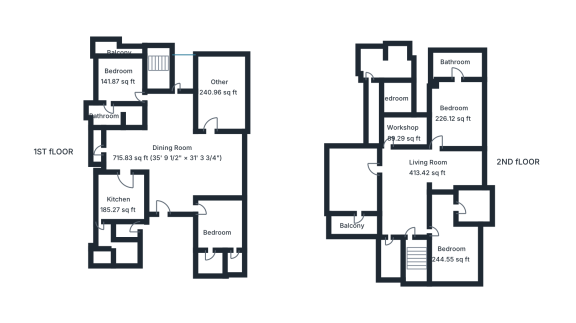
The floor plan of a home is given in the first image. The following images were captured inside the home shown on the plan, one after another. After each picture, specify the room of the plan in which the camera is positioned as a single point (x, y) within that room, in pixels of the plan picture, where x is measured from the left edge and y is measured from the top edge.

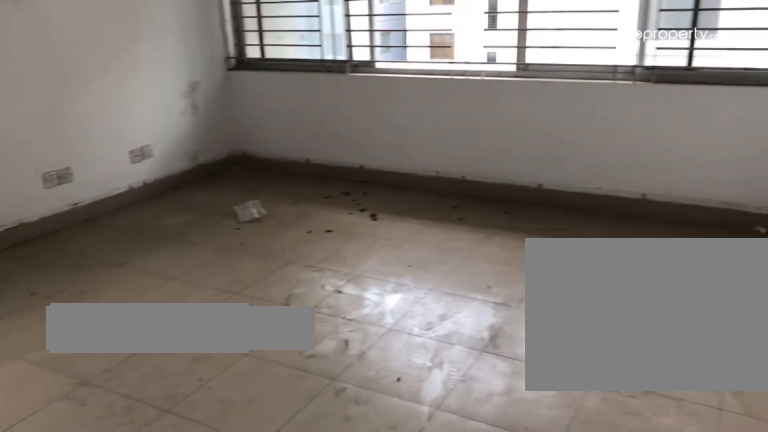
(458, 251)
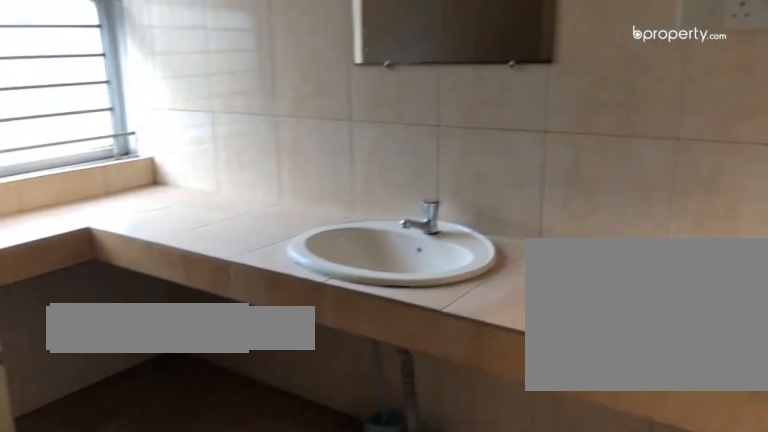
(475, 211)
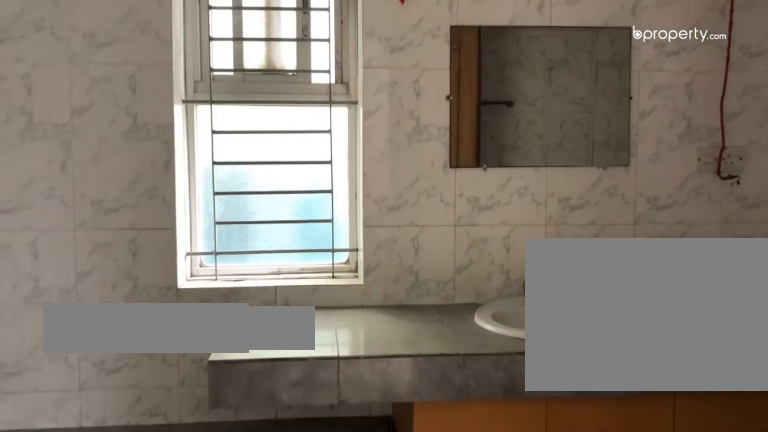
(461, 70)
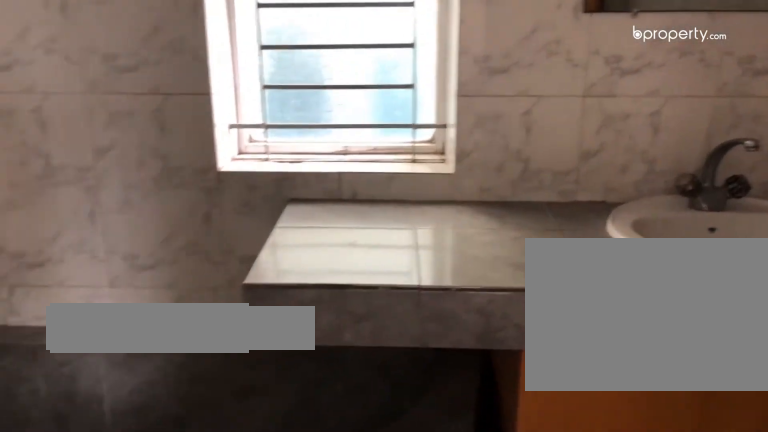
(461, 70)
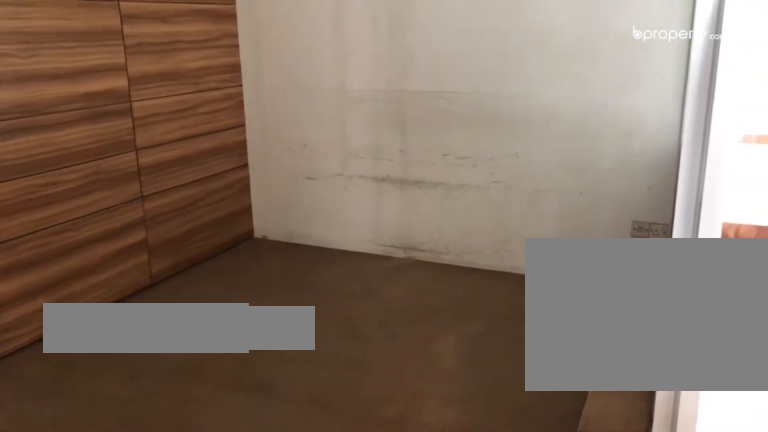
(400, 138)
